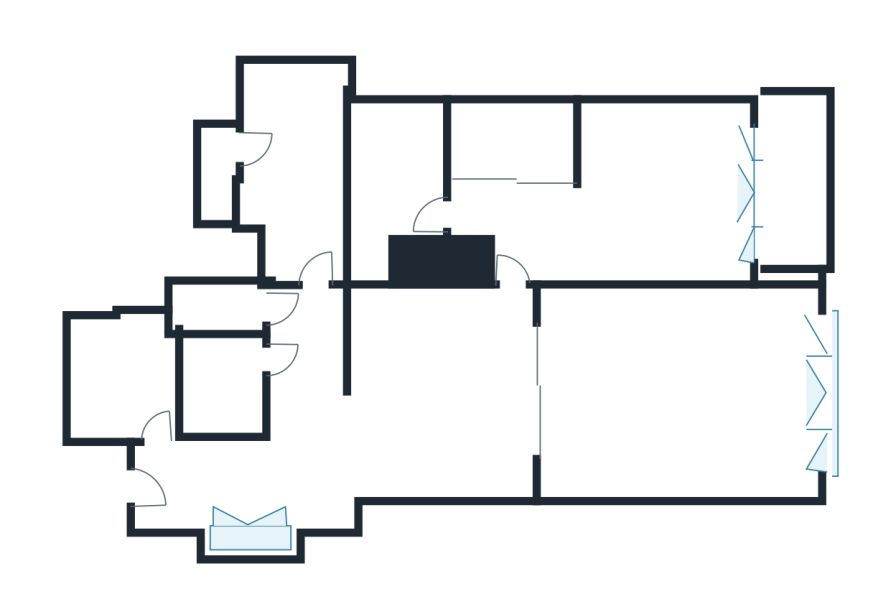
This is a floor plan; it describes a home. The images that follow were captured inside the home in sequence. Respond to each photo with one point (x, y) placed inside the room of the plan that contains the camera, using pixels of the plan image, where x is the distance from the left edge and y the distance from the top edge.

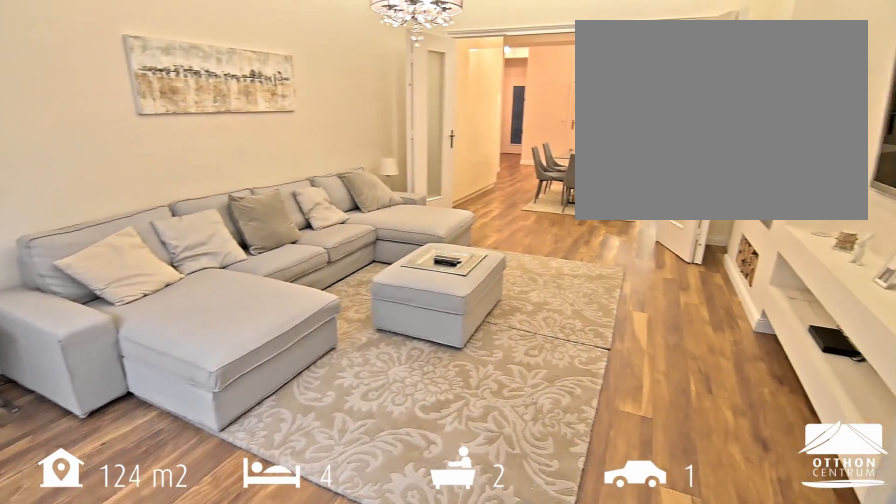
(682, 402)
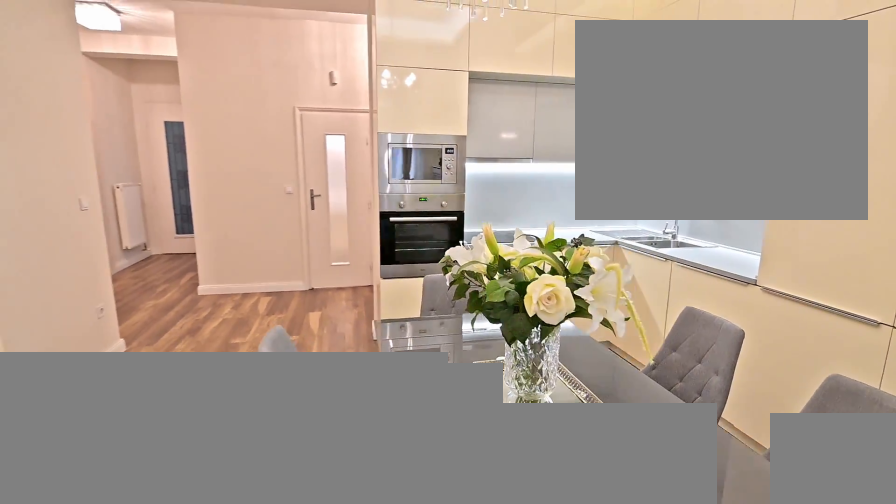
(467, 404)
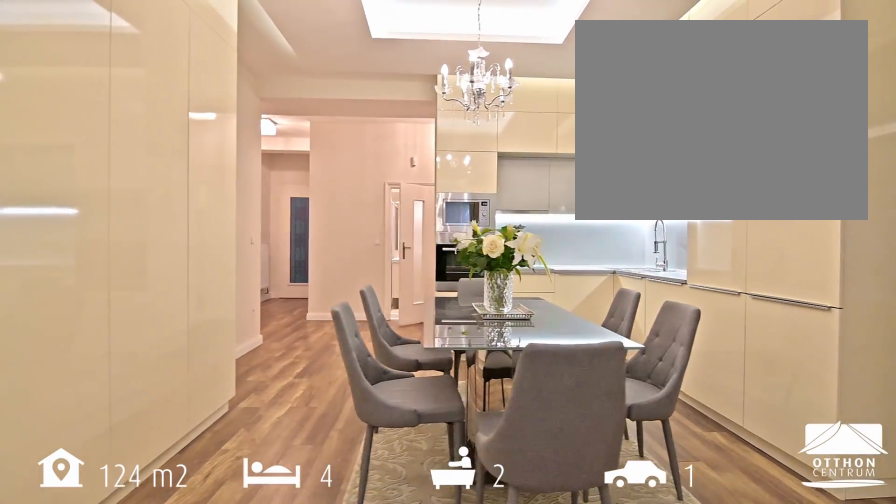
(467, 404)
